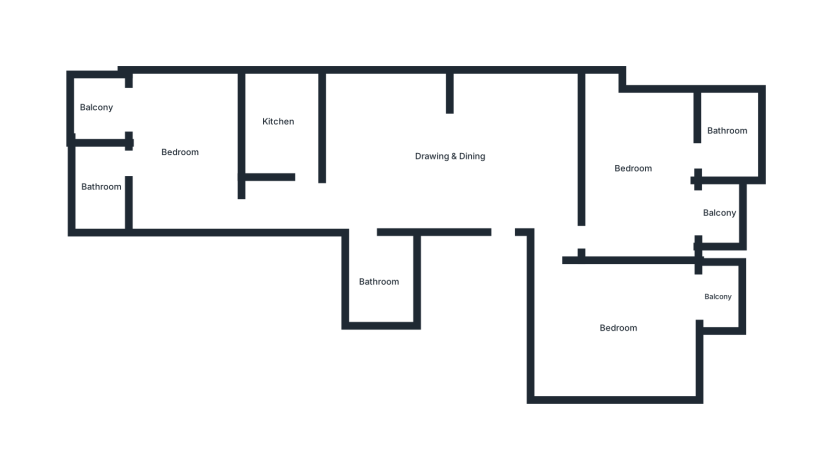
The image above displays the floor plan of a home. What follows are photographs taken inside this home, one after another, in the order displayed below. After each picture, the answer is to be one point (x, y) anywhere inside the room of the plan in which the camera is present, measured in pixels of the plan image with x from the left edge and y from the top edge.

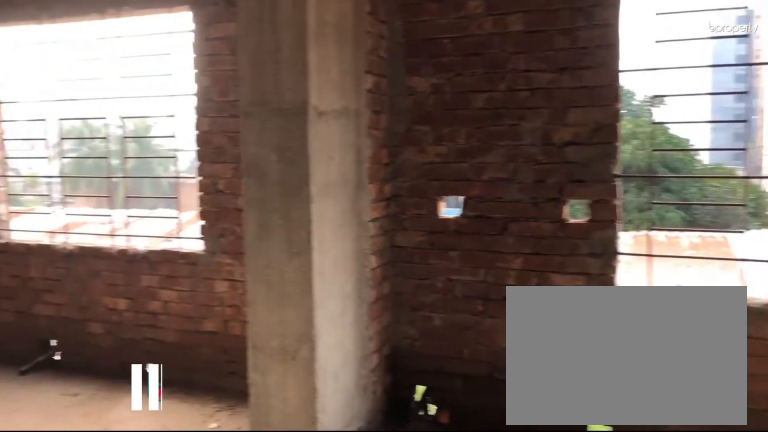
(450, 156)
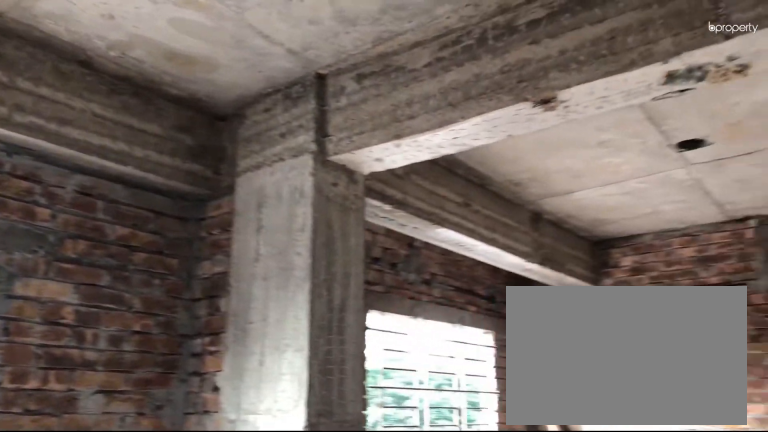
(448, 156)
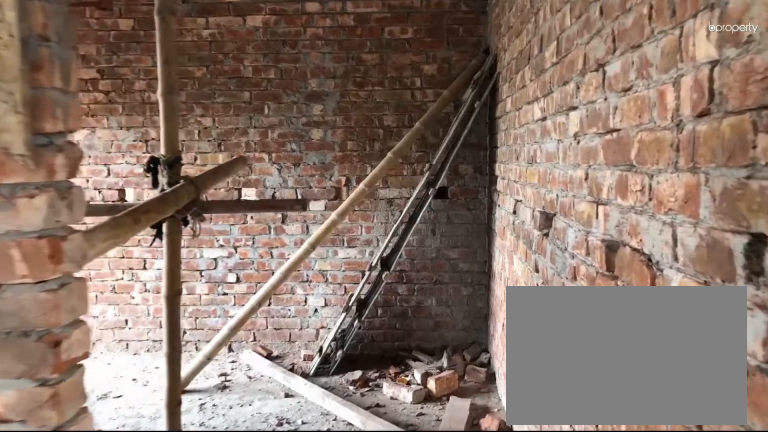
(616, 328)
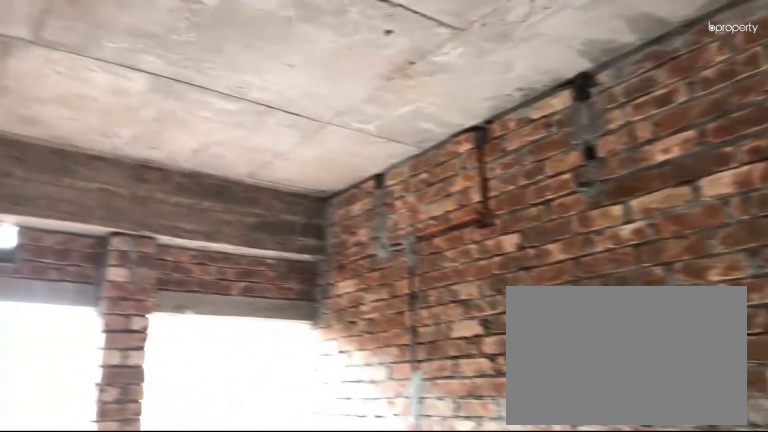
(616, 328)
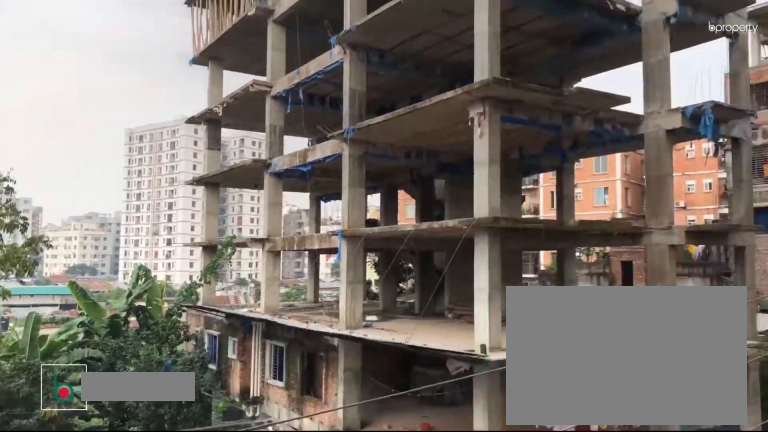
(716, 296)
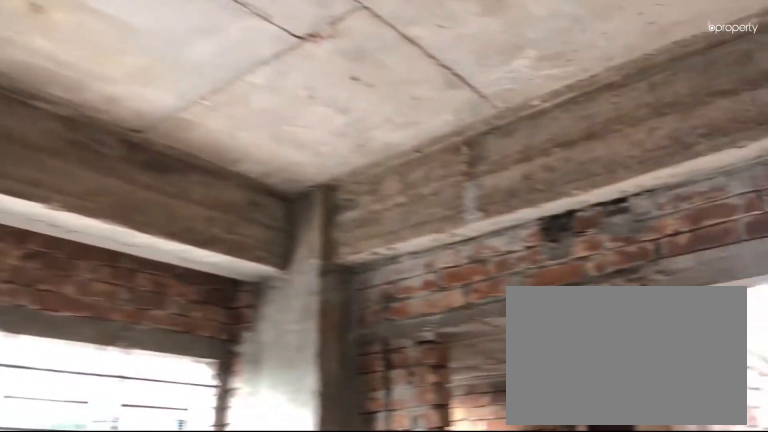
(631, 164)
